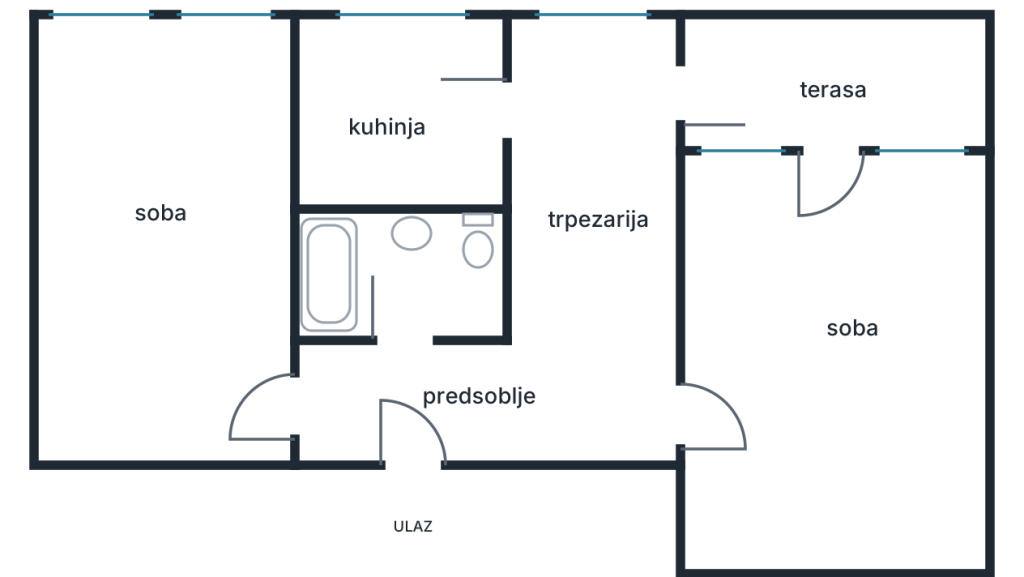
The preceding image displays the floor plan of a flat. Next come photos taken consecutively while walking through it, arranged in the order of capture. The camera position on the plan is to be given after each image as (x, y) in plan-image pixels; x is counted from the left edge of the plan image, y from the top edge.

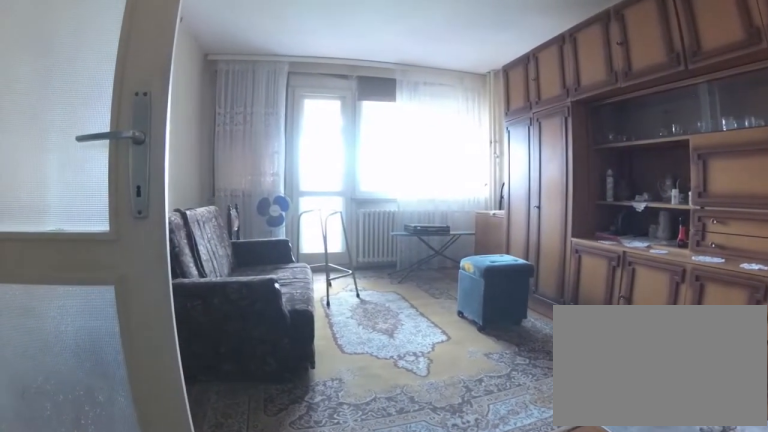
(836, 544)
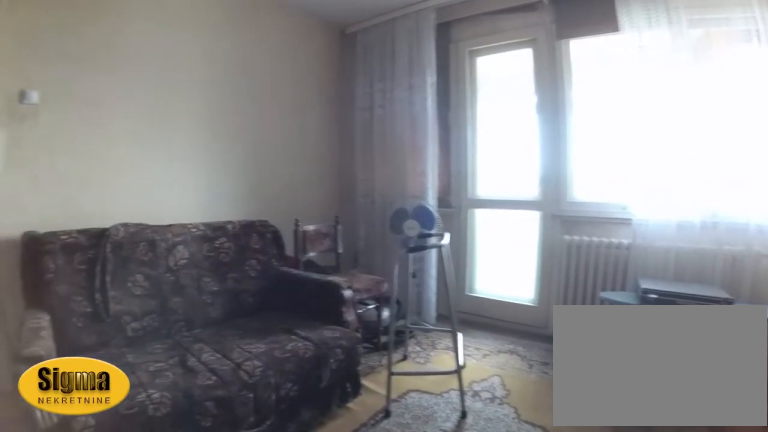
(848, 399)
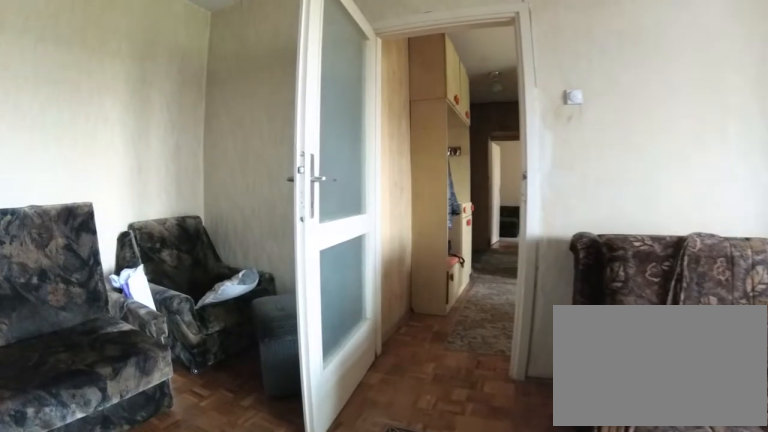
(841, 382)
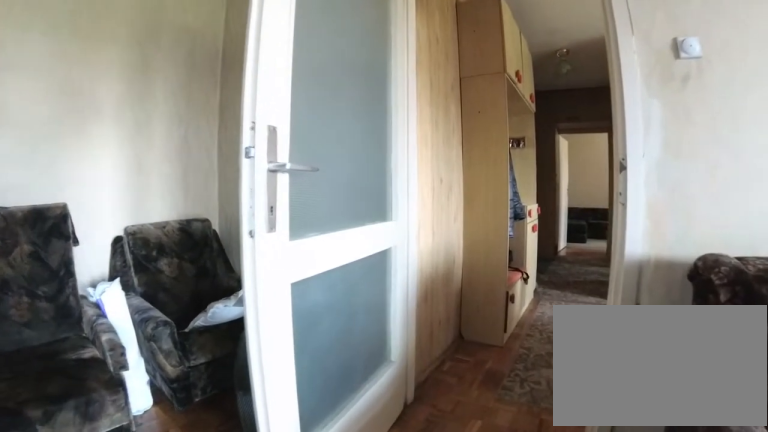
(816, 396)
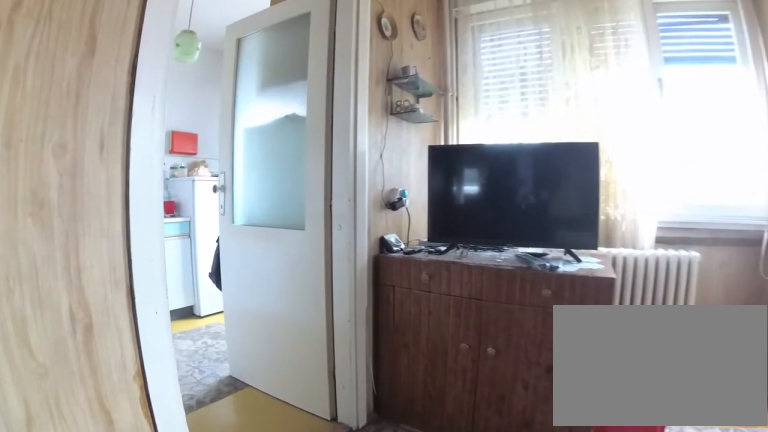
(590, 189)
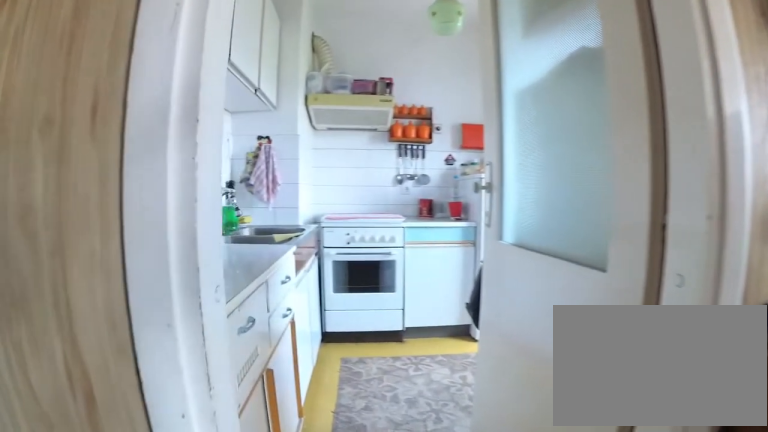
(572, 136)
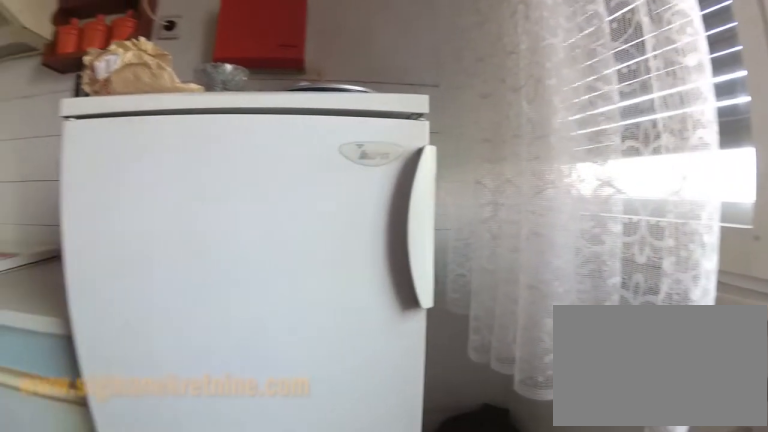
(394, 83)
